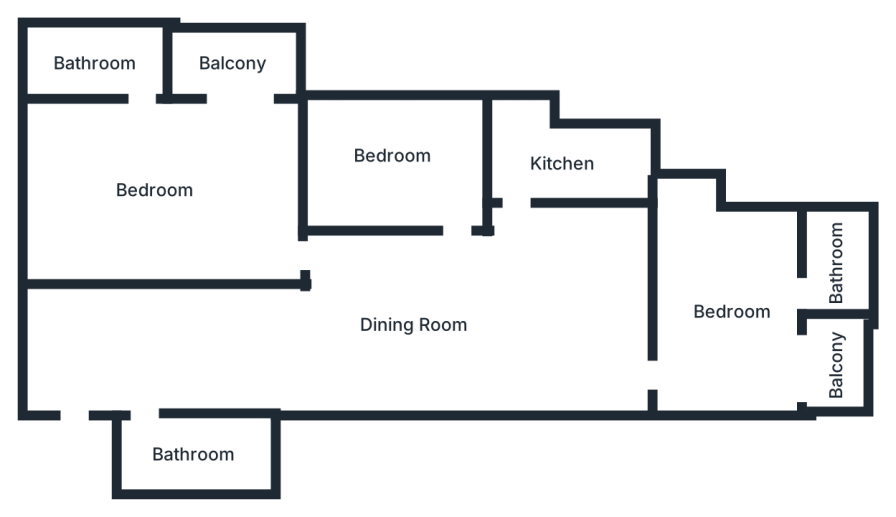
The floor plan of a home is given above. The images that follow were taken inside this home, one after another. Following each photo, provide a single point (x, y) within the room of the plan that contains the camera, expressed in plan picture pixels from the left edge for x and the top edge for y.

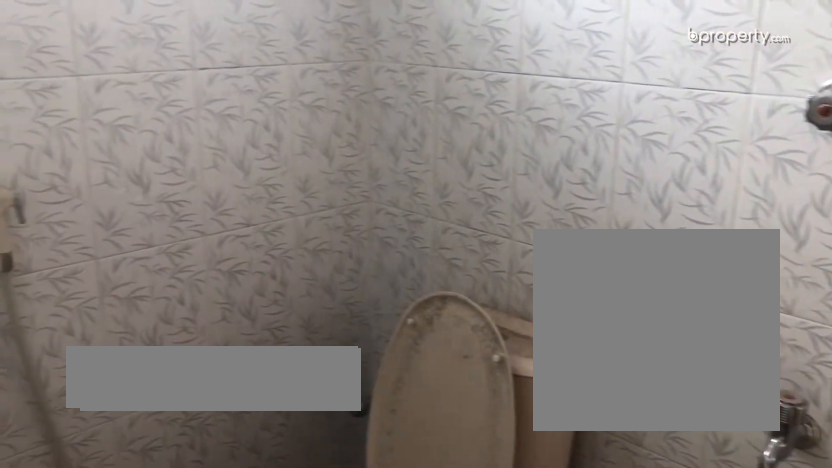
(835, 305)
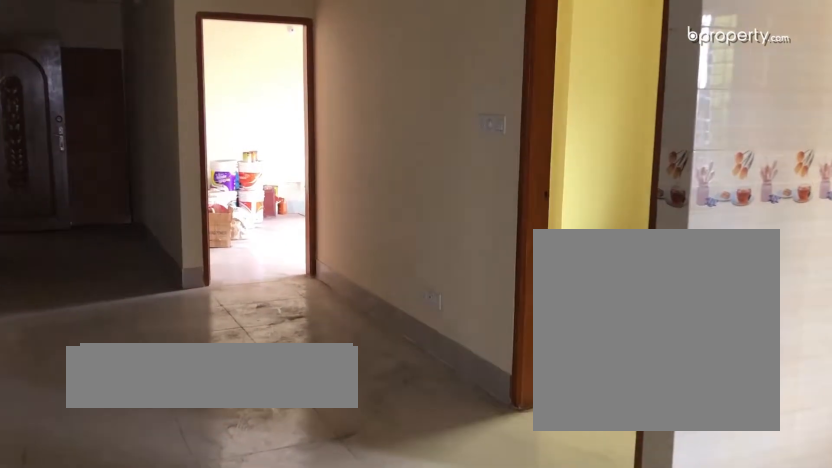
(563, 160)
